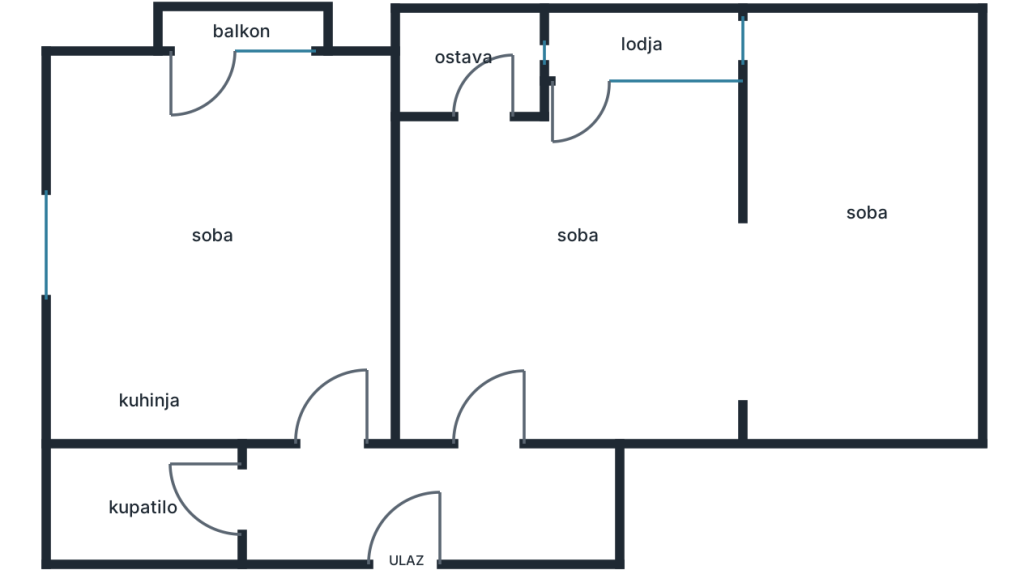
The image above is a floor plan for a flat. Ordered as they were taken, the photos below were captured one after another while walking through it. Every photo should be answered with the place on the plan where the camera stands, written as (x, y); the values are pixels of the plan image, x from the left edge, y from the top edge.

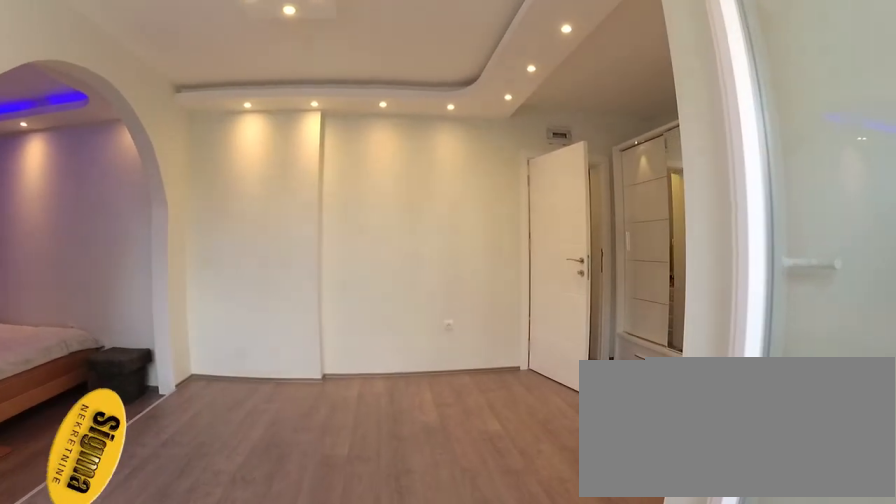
(582, 77)
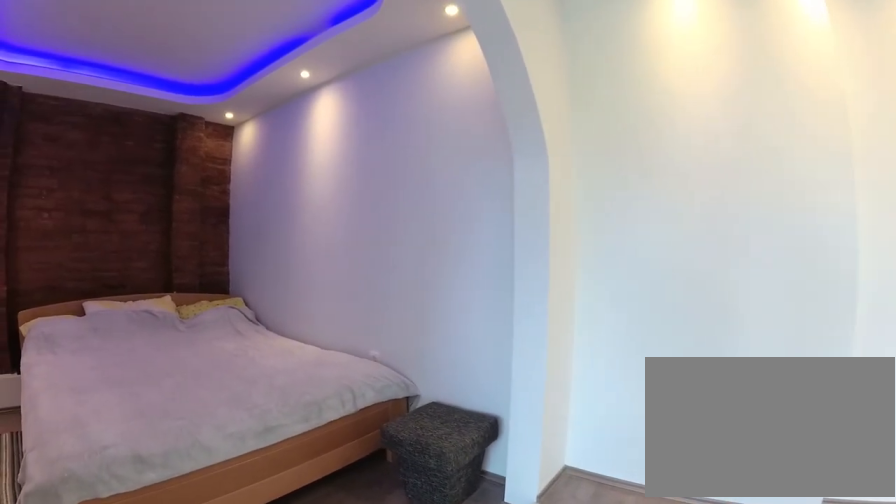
(627, 205)
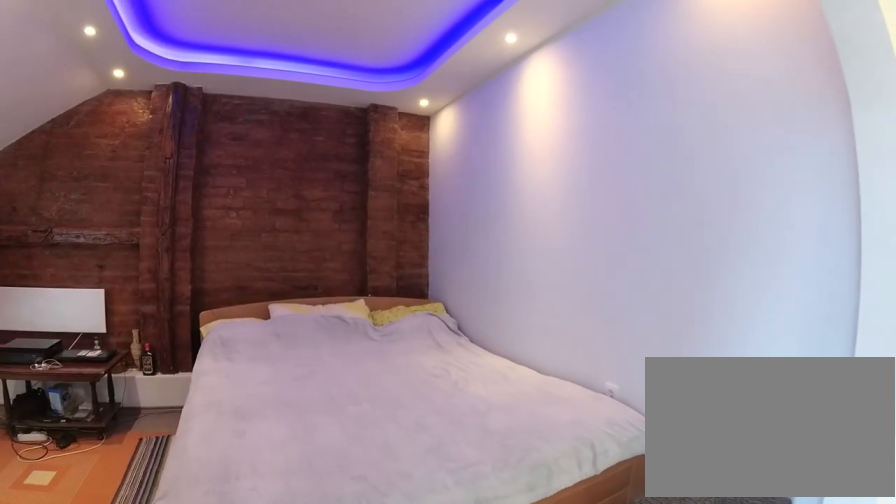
(655, 239)
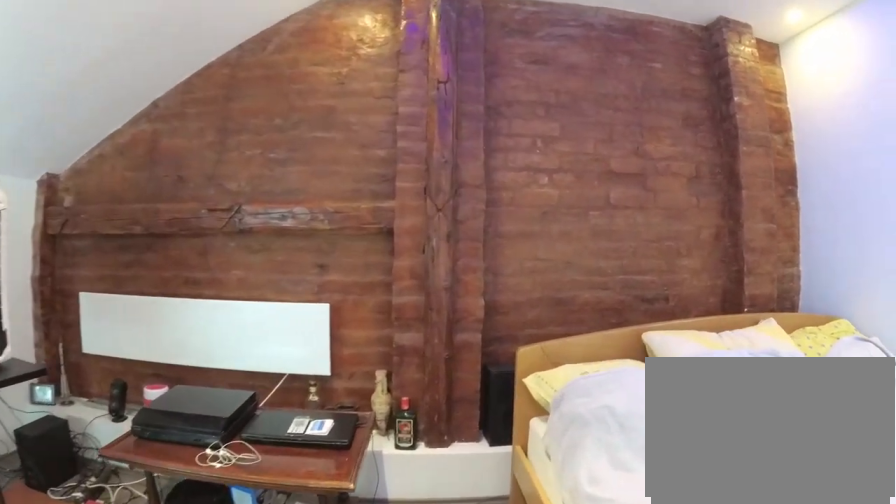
(805, 262)
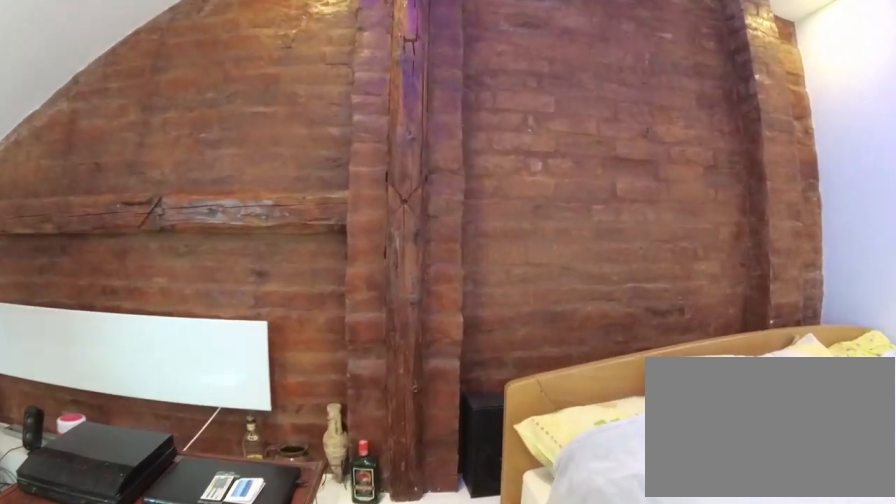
(836, 262)
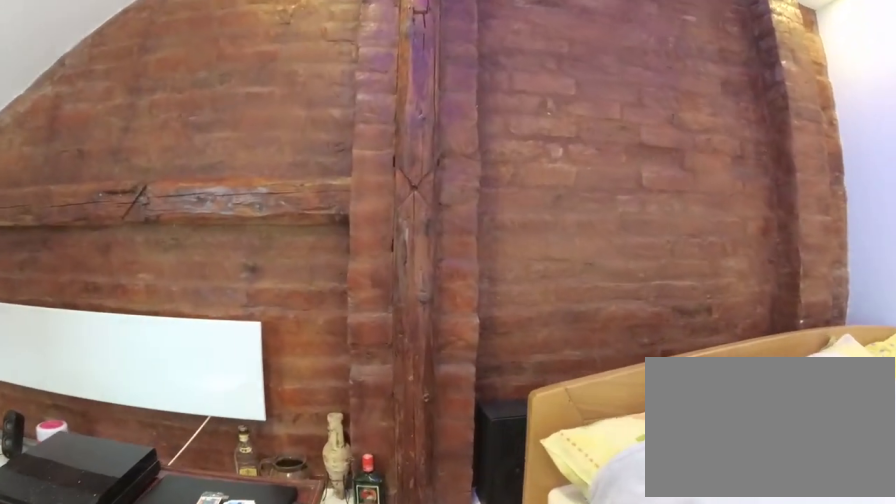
(852, 262)
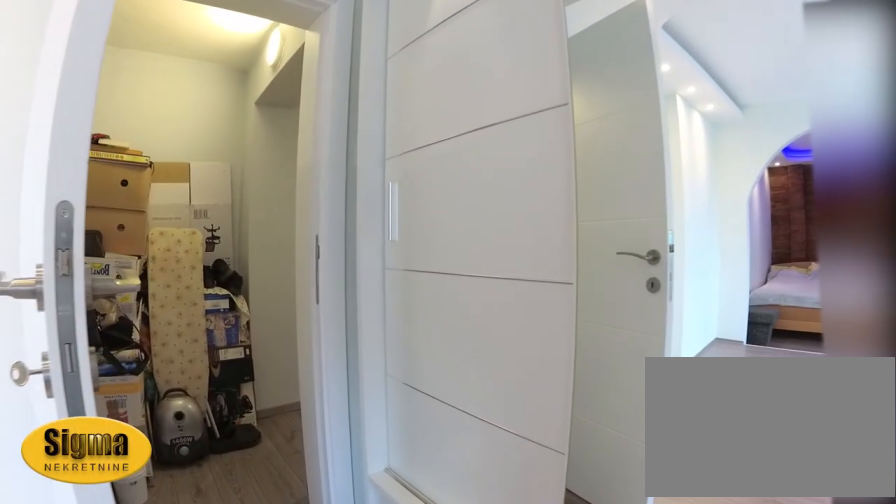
(521, 284)
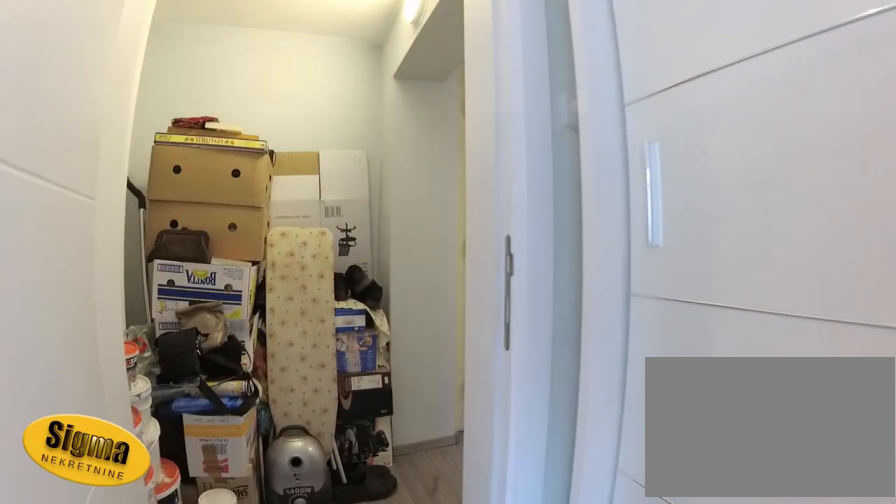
(515, 332)
